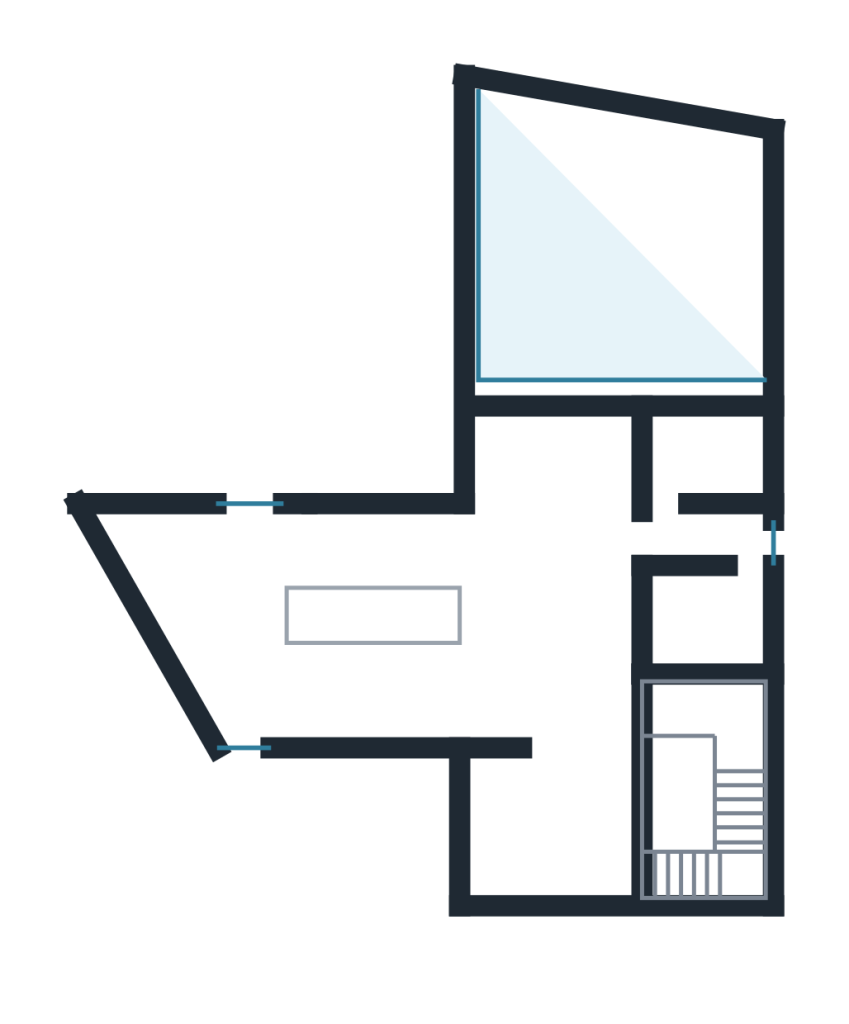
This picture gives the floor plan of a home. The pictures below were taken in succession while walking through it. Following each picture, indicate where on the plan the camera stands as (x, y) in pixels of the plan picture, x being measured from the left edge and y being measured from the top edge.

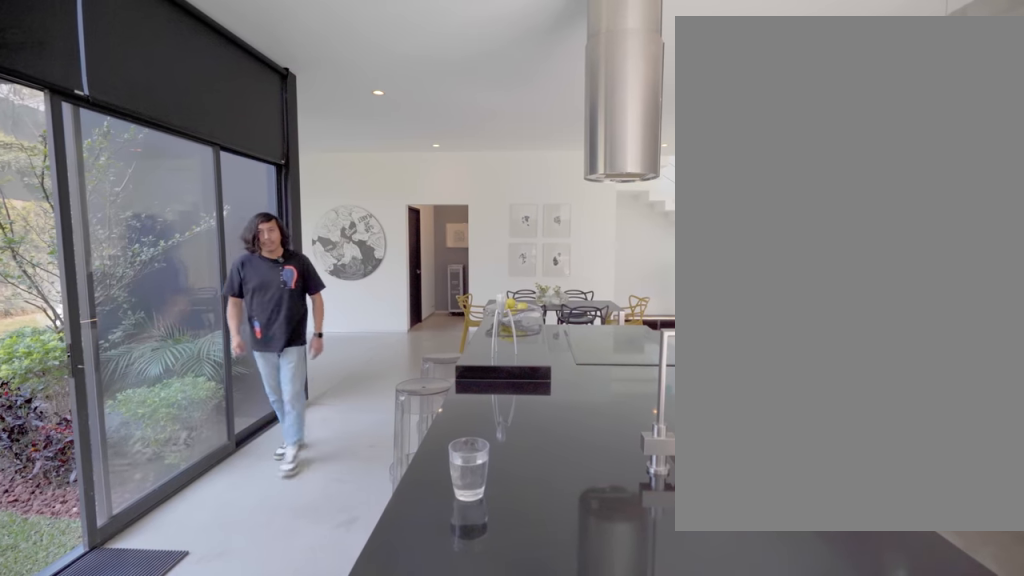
(250, 612)
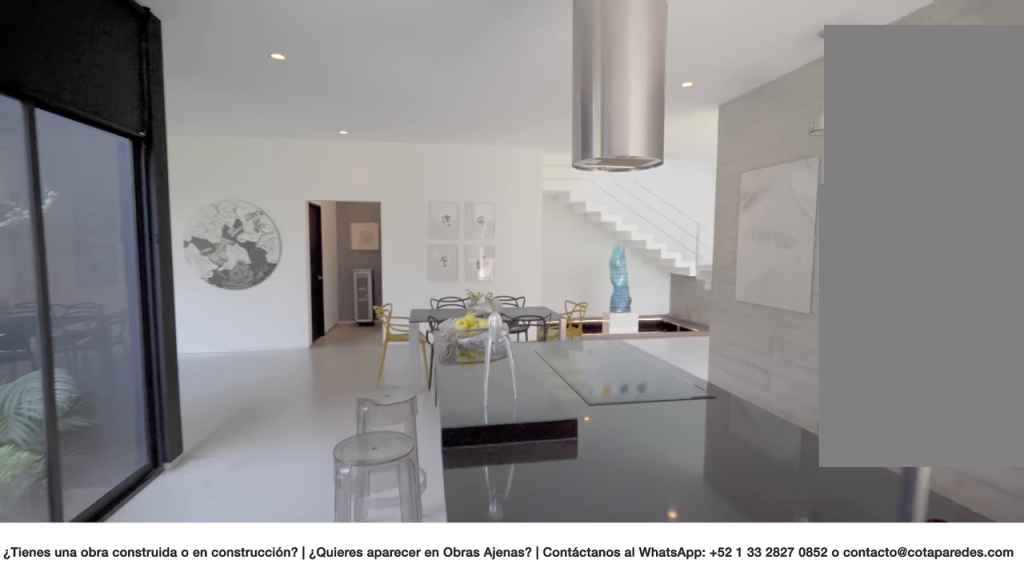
(250, 619)
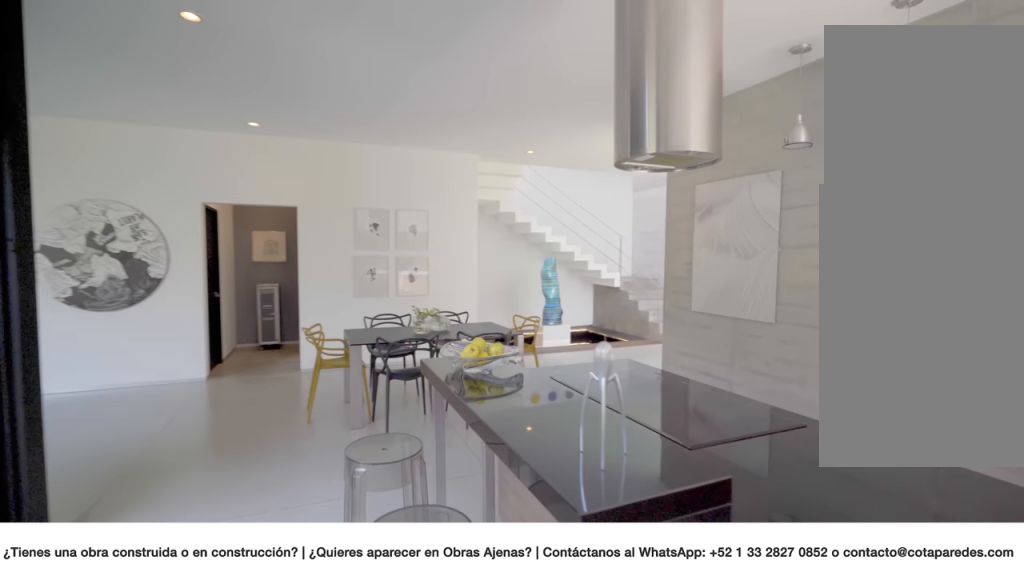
(250, 618)
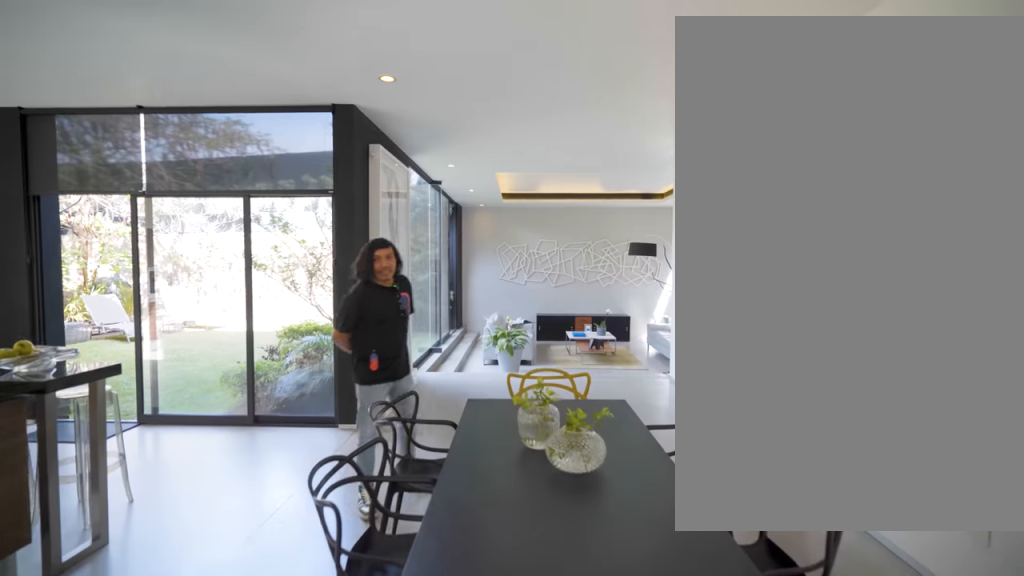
(554, 711)
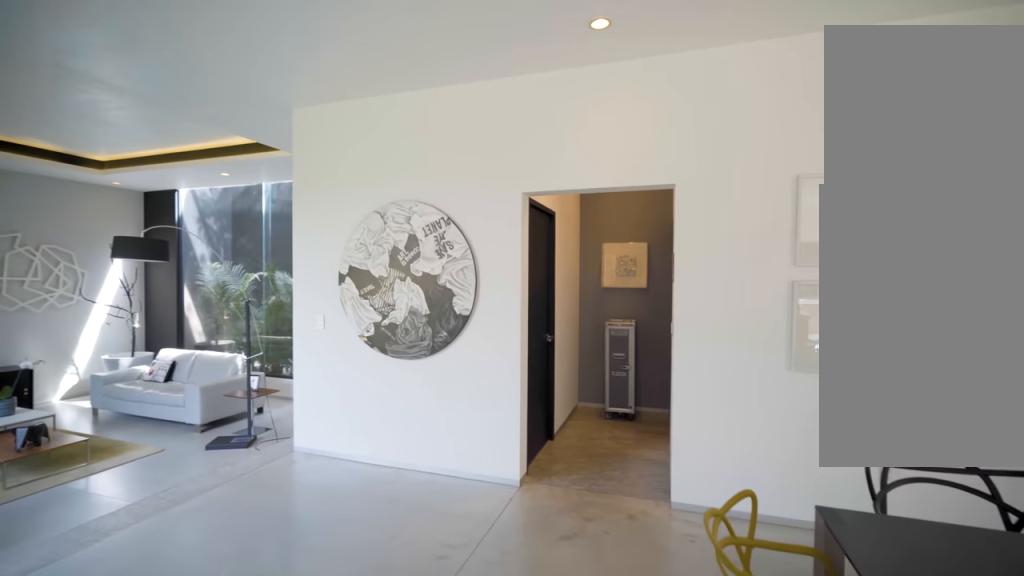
(524, 558)
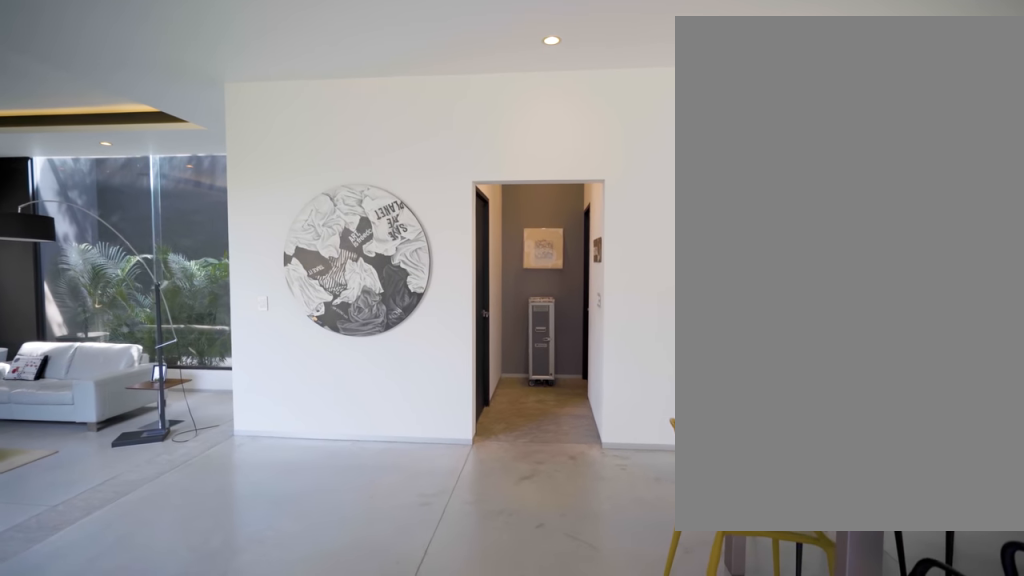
(528, 535)
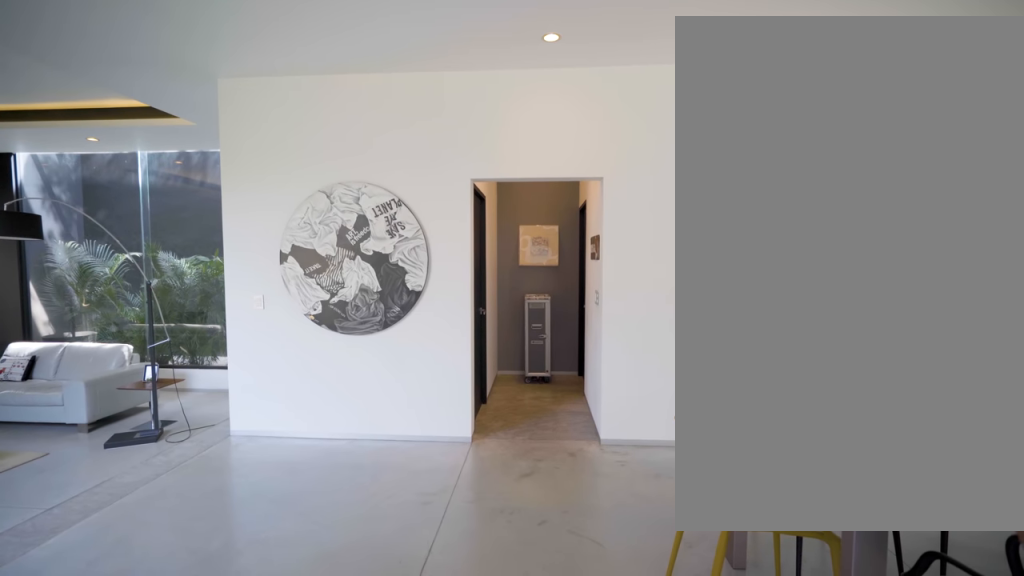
(464, 556)
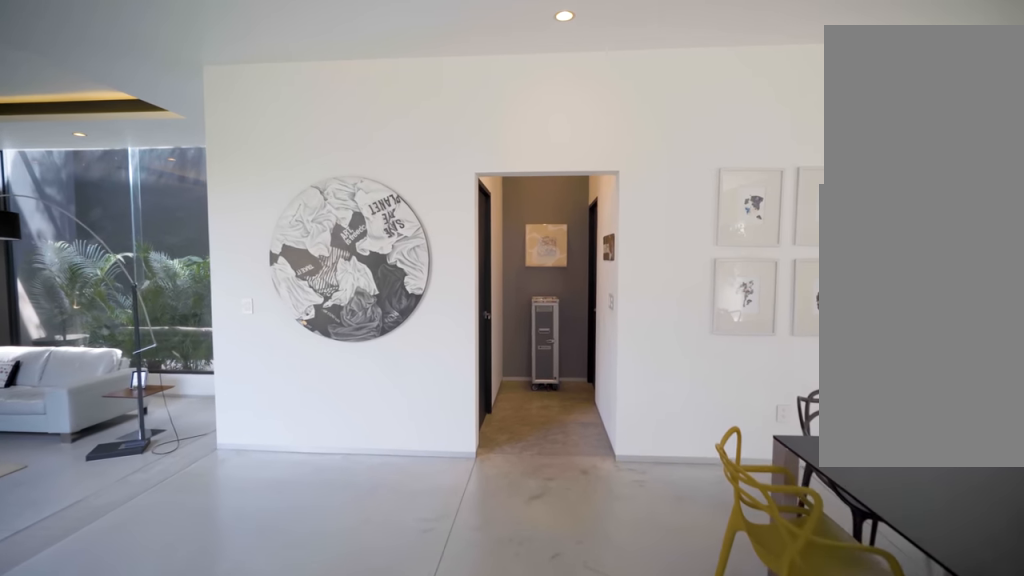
(464, 556)
